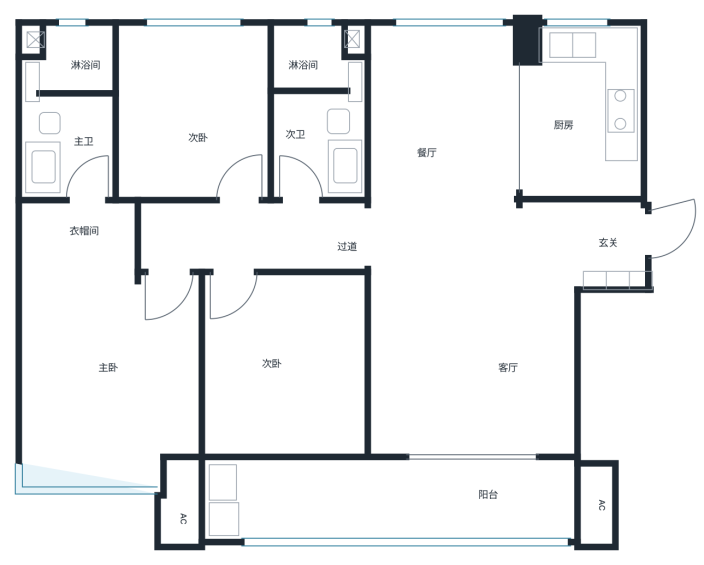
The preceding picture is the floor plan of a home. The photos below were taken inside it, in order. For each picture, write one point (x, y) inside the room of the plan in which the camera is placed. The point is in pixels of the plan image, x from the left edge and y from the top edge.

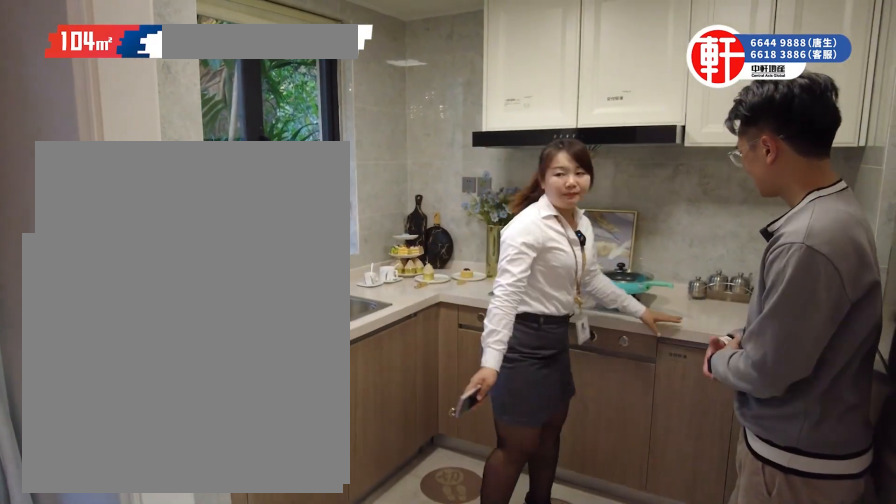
(587, 134)
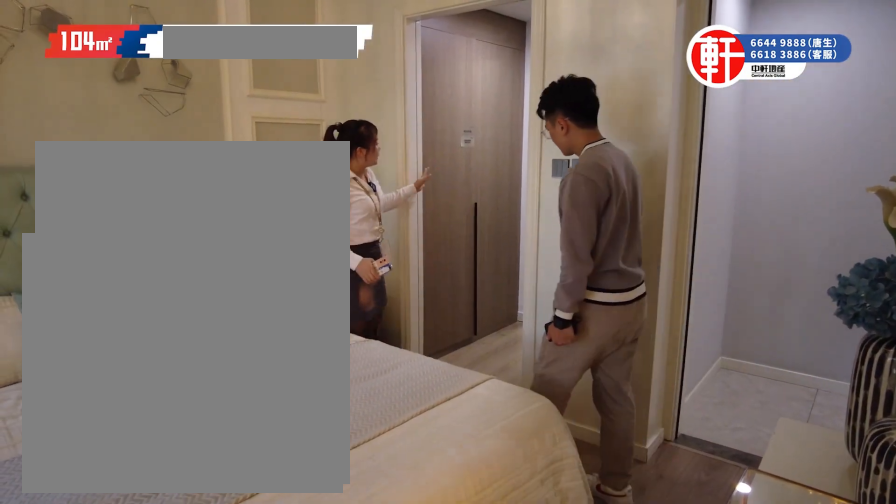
(107, 410)
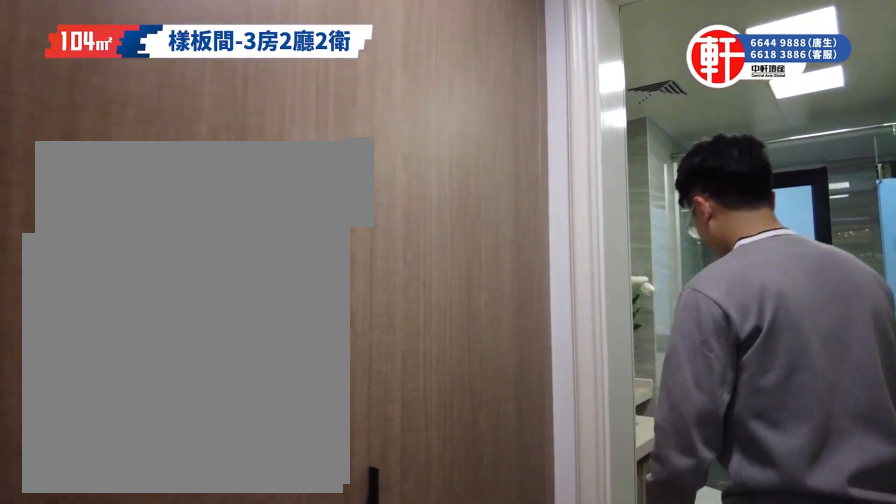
(107, 410)
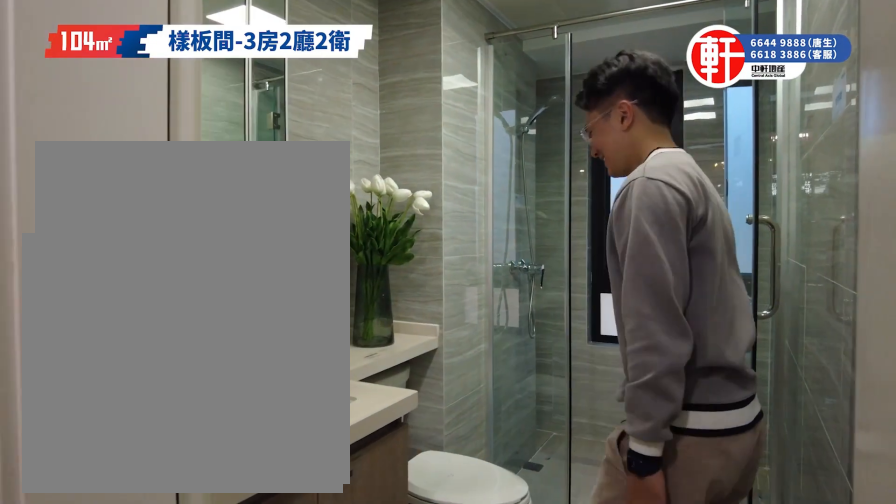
(107, 410)
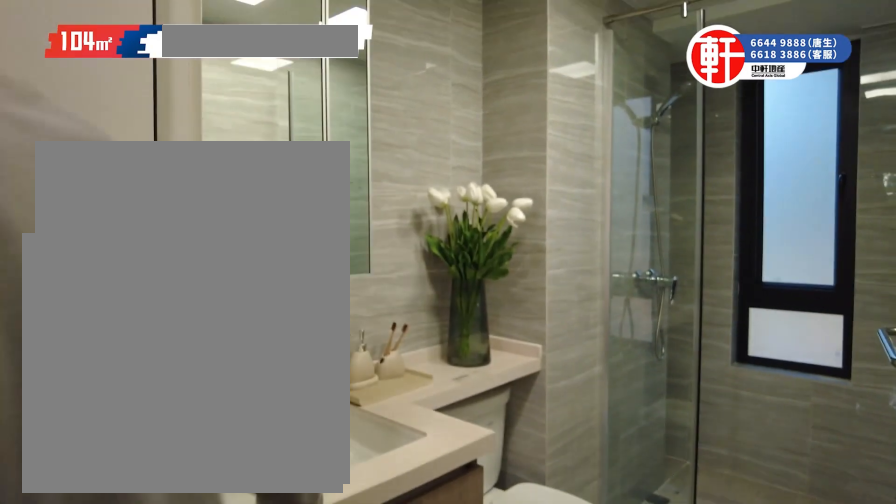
(107, 410)
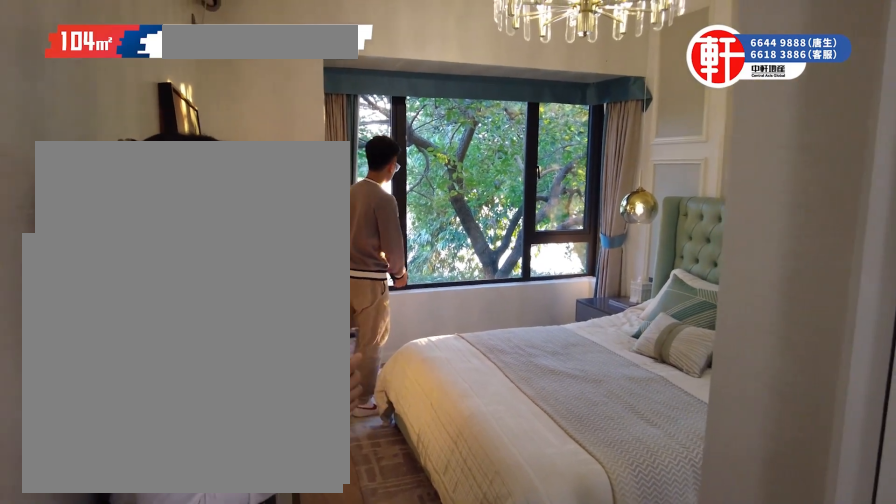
(107, 410)
